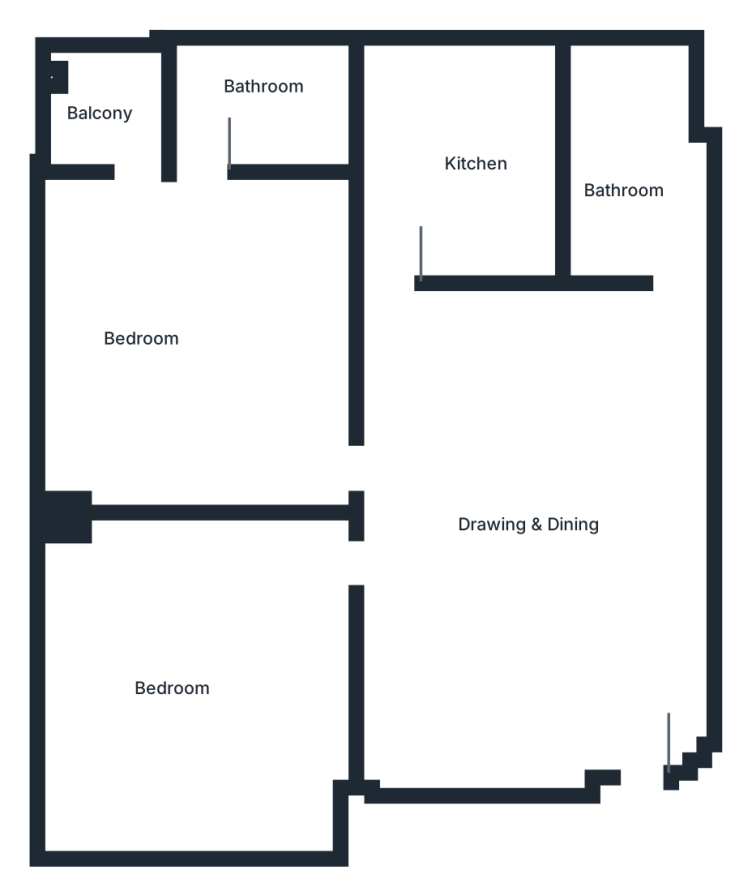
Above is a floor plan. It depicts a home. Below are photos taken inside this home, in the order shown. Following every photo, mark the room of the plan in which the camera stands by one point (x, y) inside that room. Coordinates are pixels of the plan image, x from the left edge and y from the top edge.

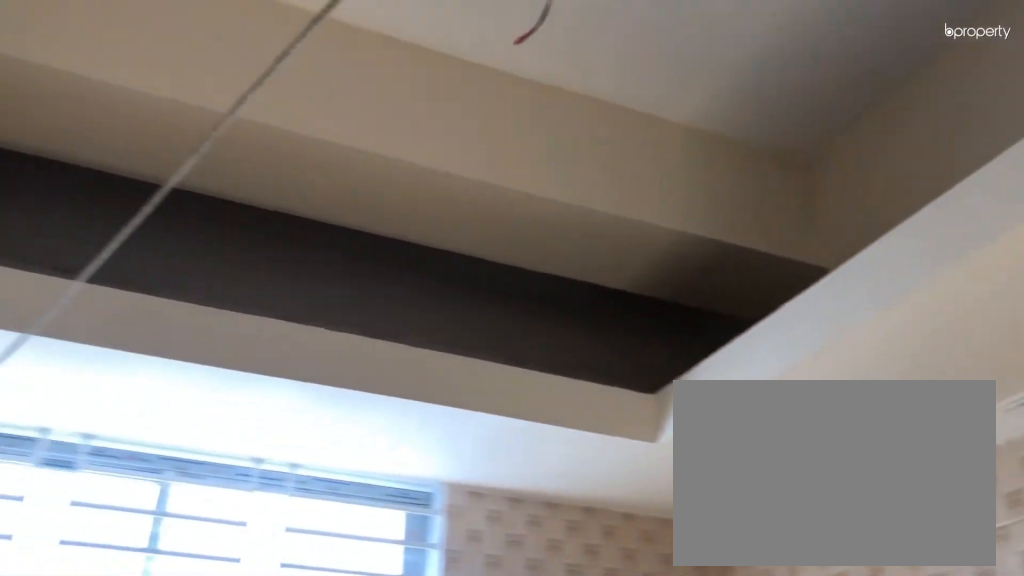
(461, 171)
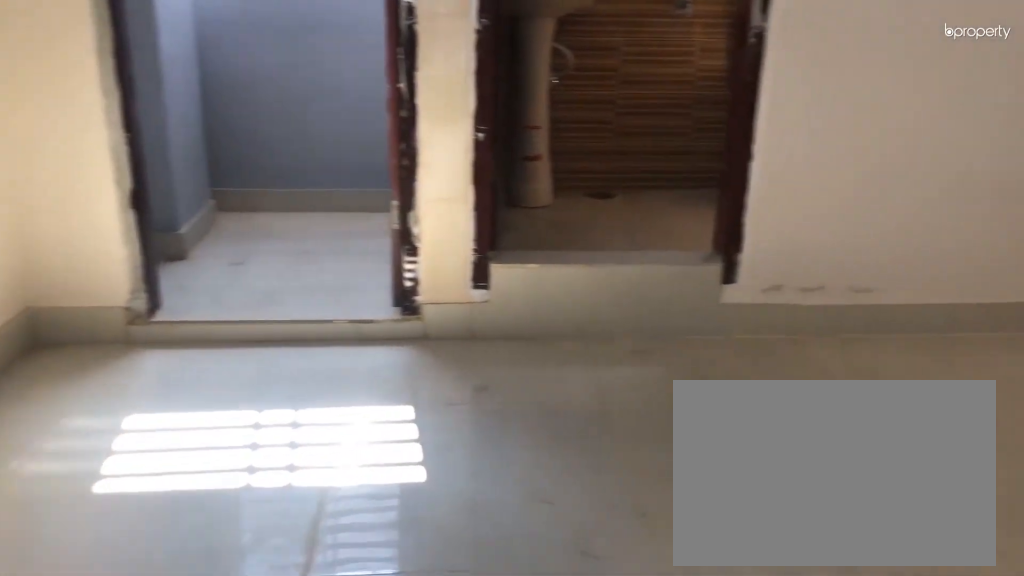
(204, 298)
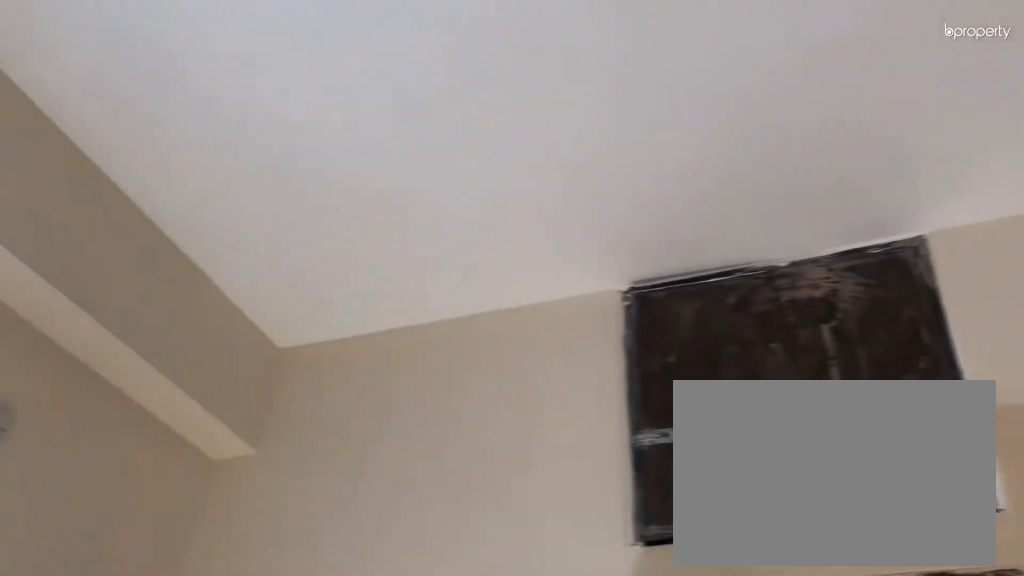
(207, 310)
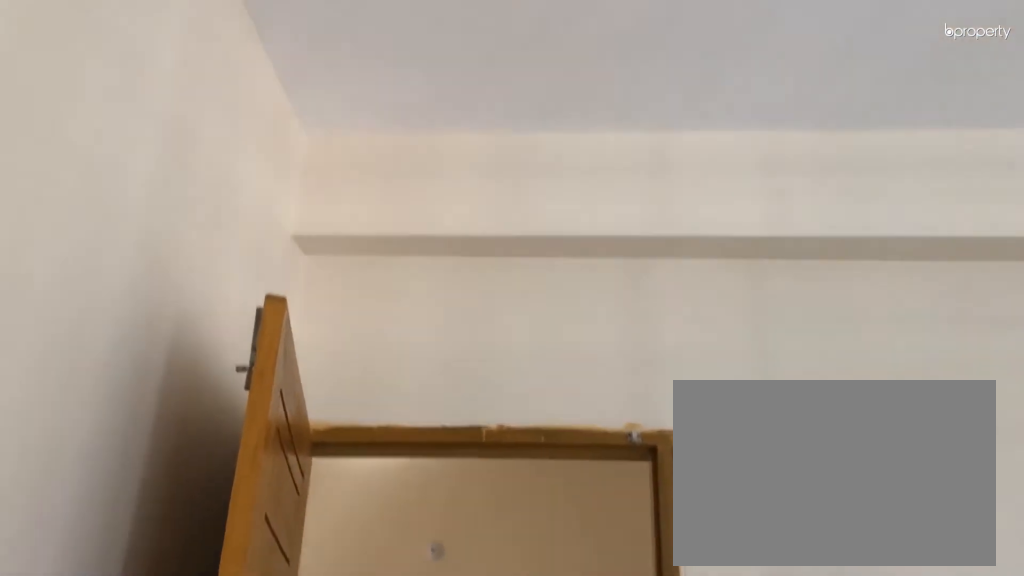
(198, 673)
